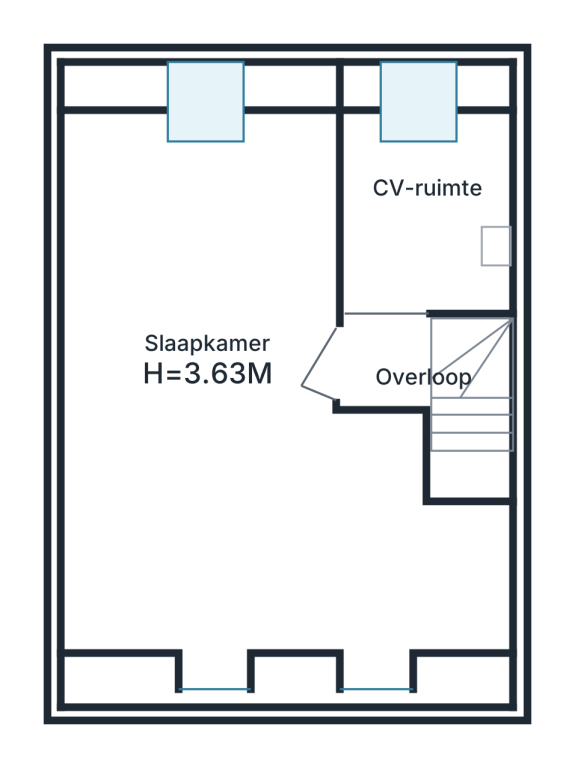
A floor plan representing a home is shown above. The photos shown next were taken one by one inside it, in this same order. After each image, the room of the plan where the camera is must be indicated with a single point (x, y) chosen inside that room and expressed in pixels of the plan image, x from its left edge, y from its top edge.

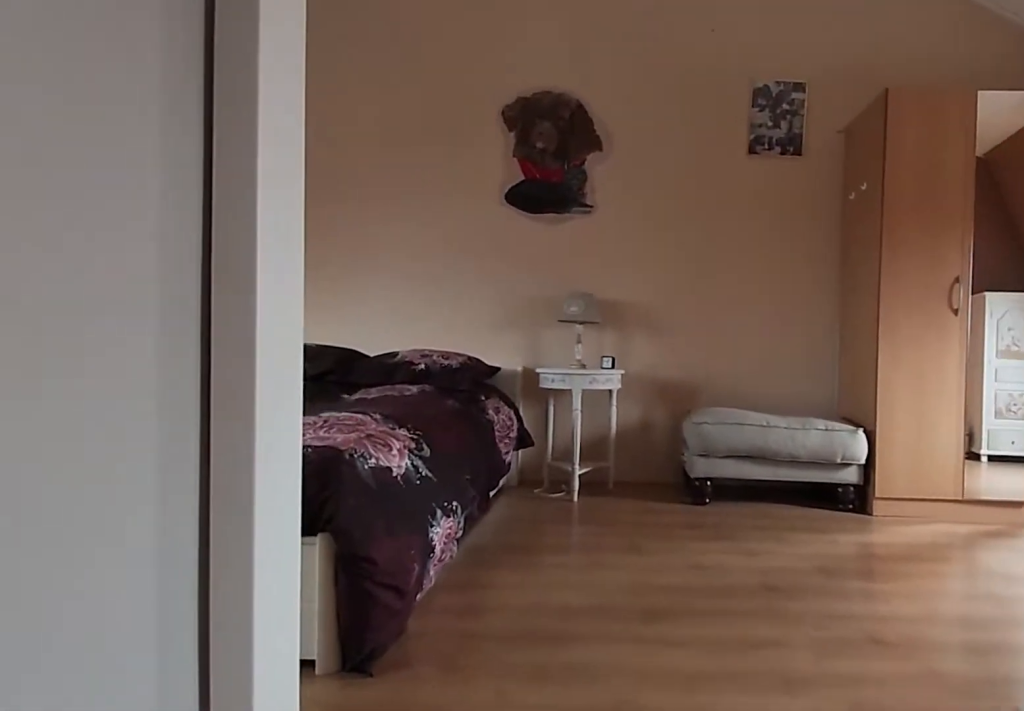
(387, 361)
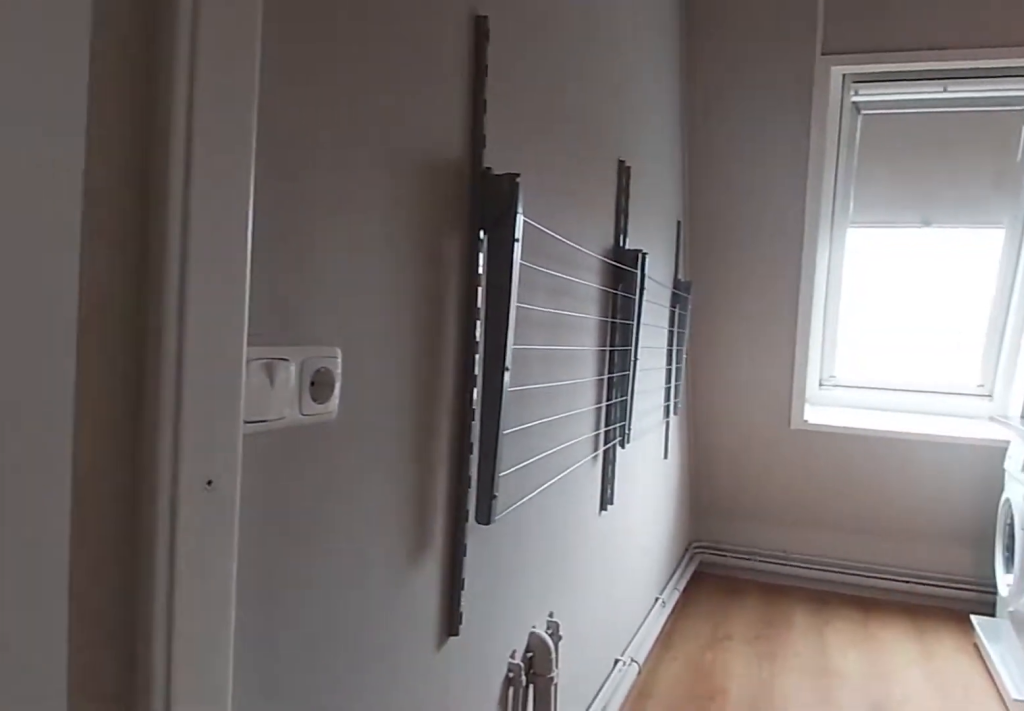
(387, 361)
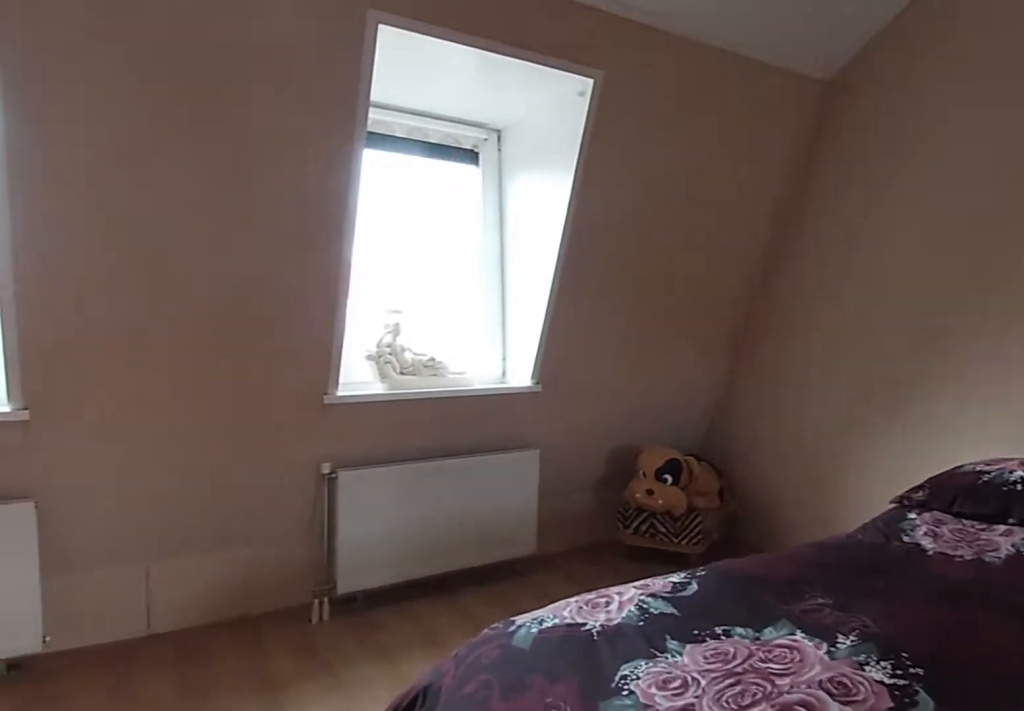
(200, 363)
